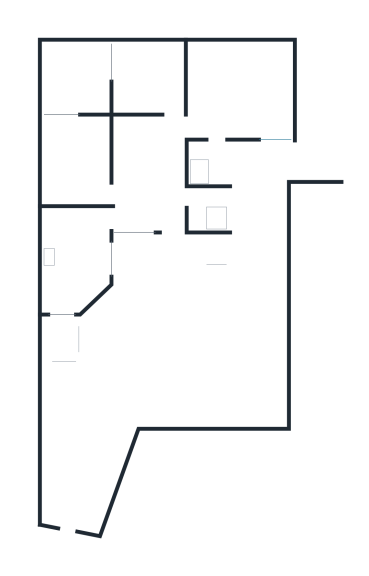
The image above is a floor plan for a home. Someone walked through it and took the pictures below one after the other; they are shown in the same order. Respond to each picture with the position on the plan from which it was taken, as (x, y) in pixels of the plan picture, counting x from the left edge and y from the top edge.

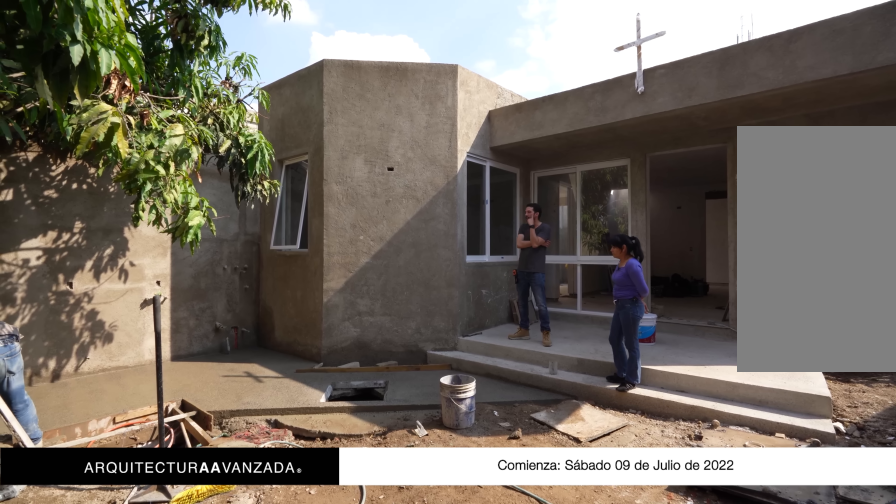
(183, 376)
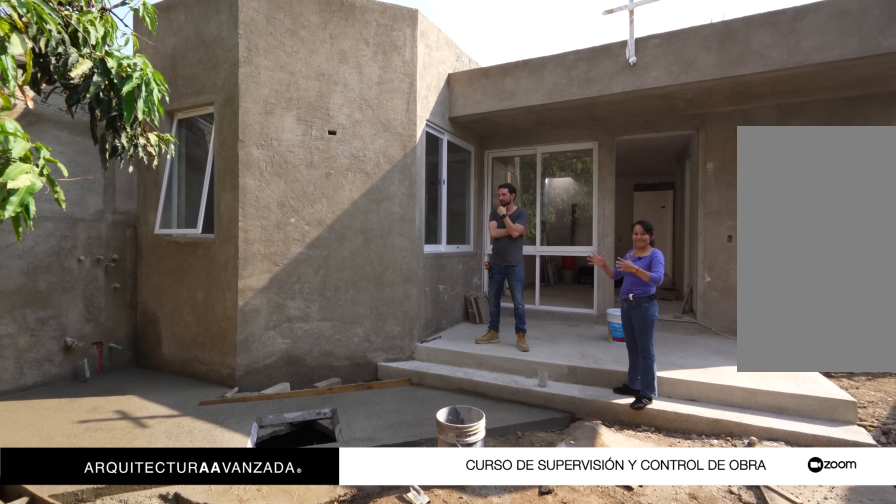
(154, 370)
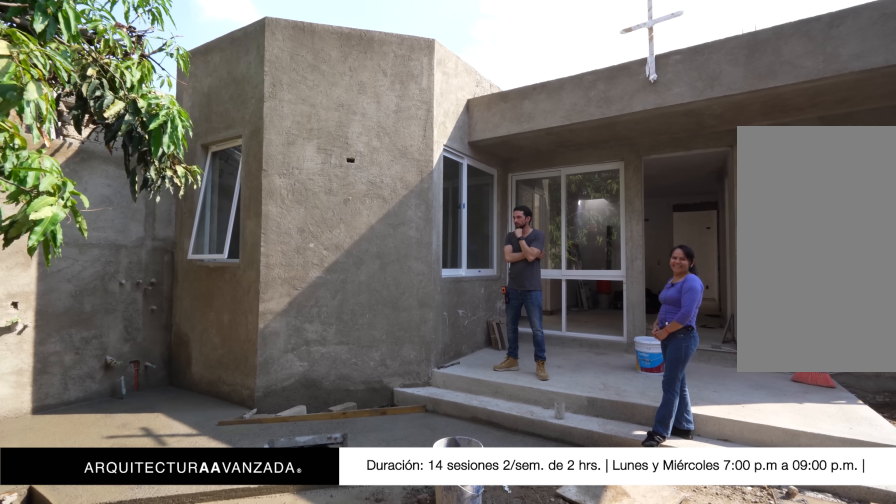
(150, 364)
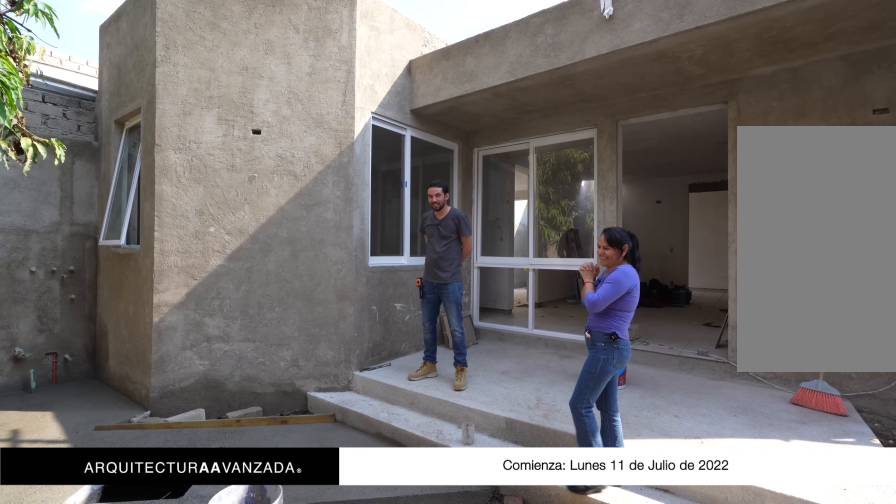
(156, 348)
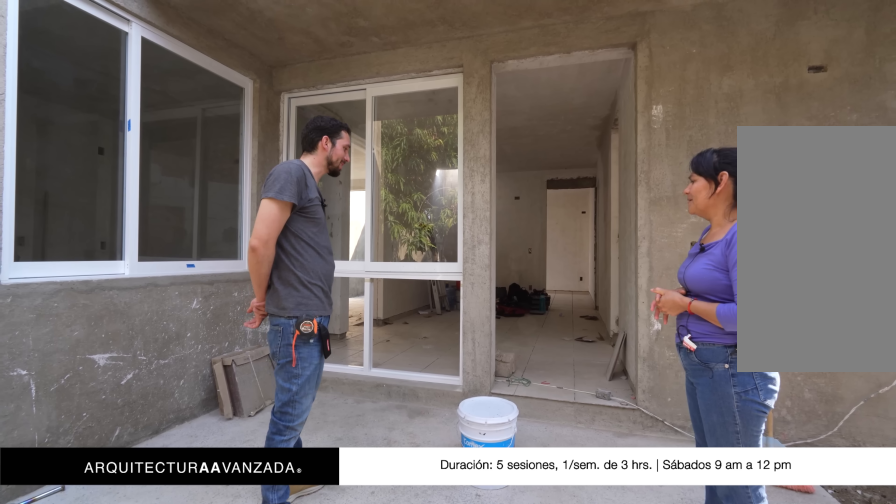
(165, 310)
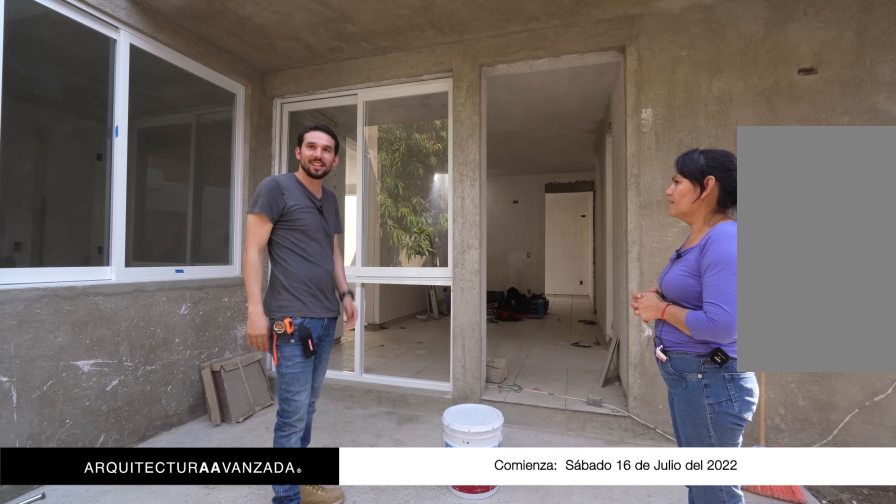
(161, 310)
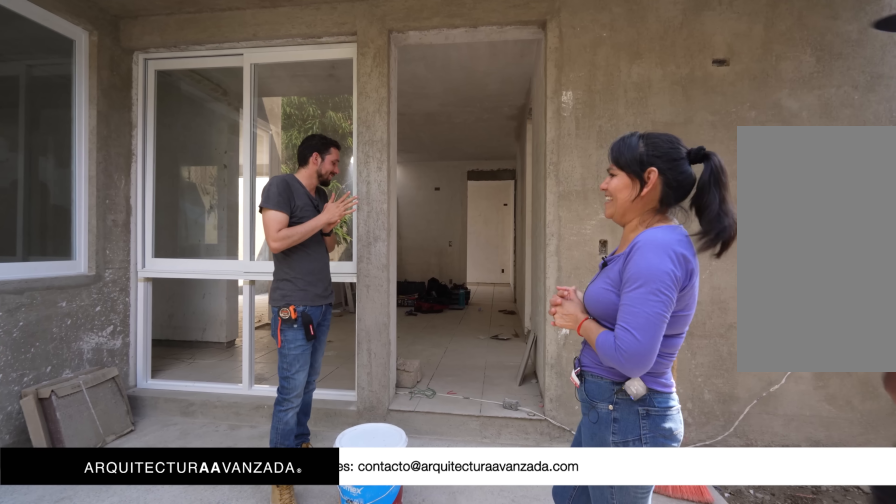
(158, 297)
